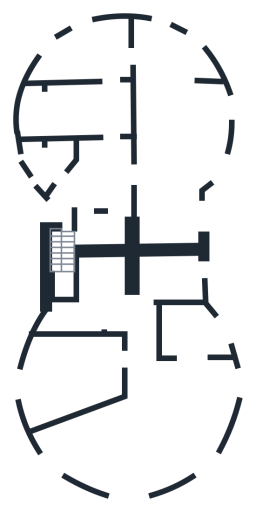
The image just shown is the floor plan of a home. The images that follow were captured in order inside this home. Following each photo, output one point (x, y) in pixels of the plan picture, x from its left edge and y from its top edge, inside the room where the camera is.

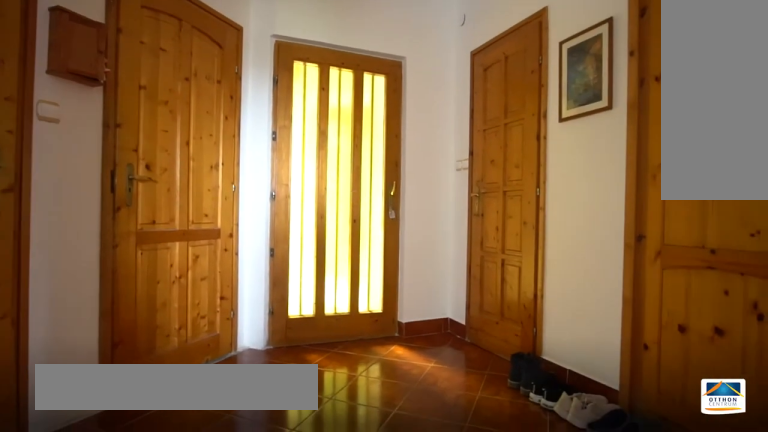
(104, 177)
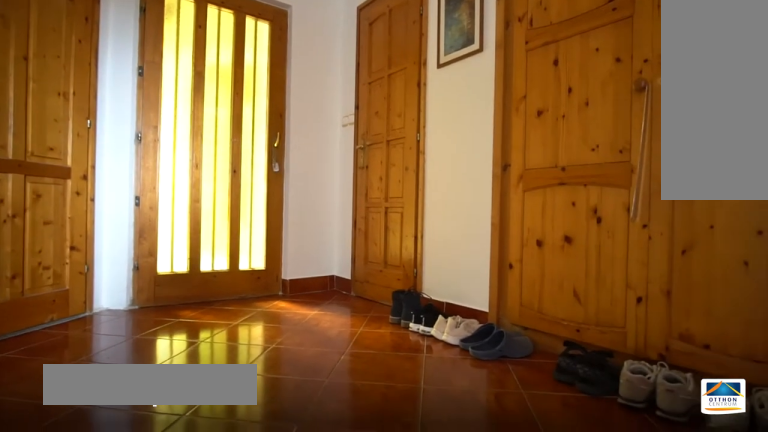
(104, 177)
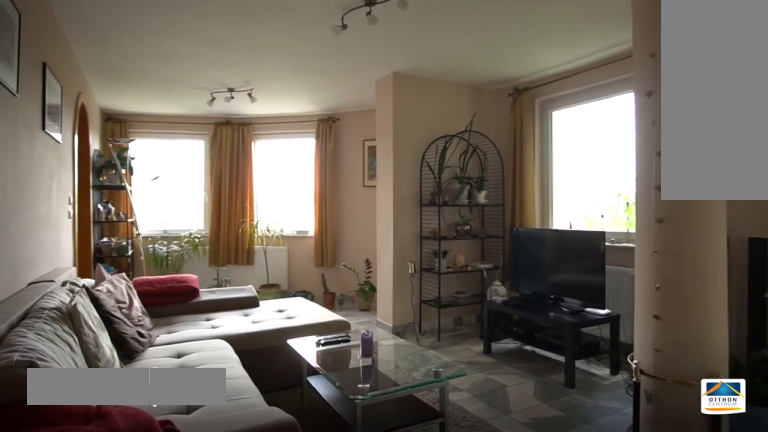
(183, 122)
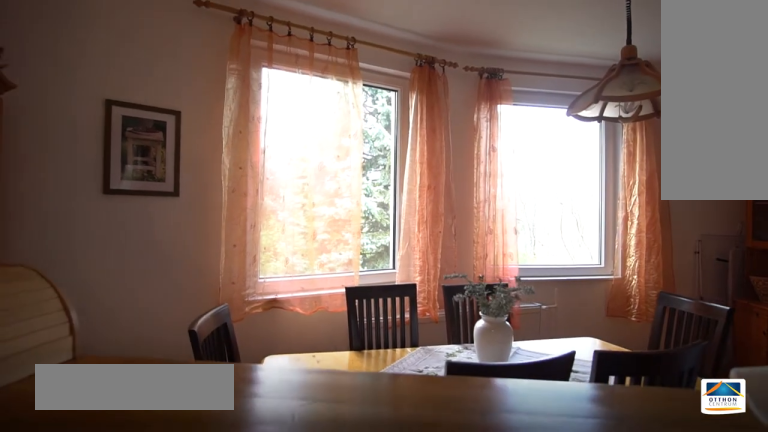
(93, 49)
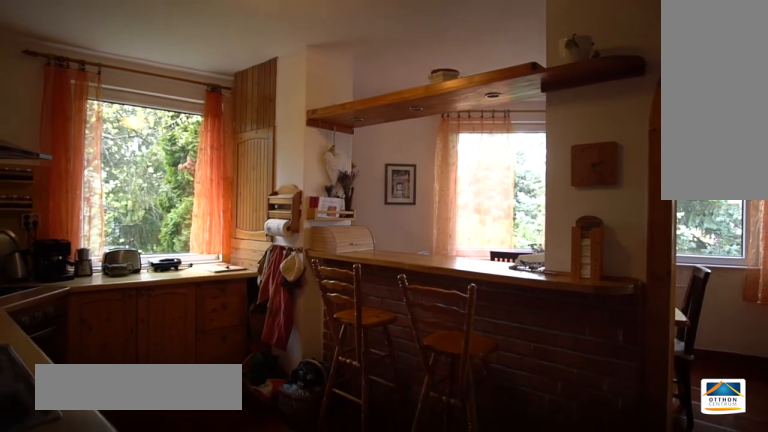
(82, 111)
